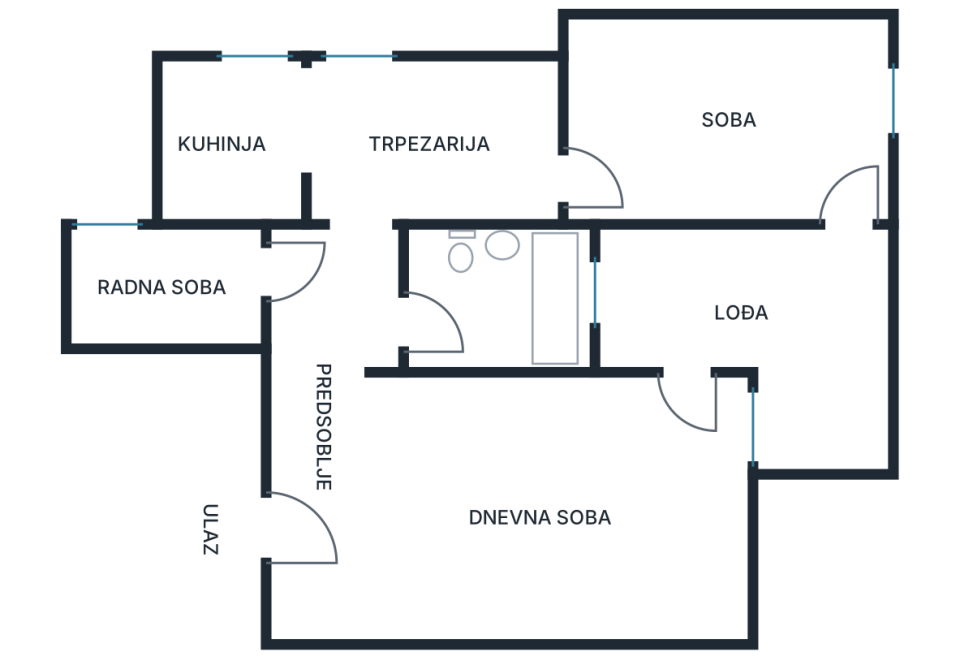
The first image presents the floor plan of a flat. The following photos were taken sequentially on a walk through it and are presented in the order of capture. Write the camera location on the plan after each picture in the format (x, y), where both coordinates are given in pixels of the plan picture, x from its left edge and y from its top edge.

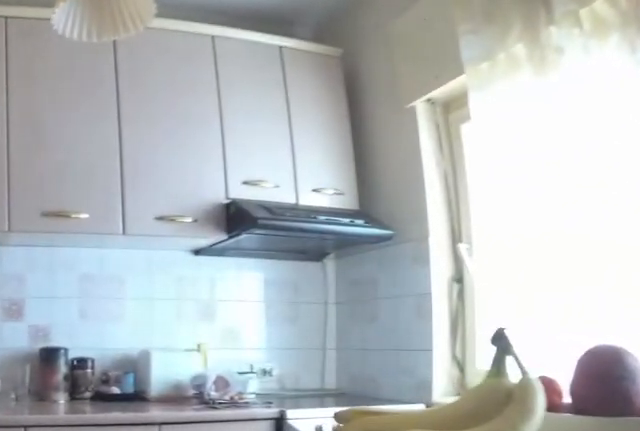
(348, 163)
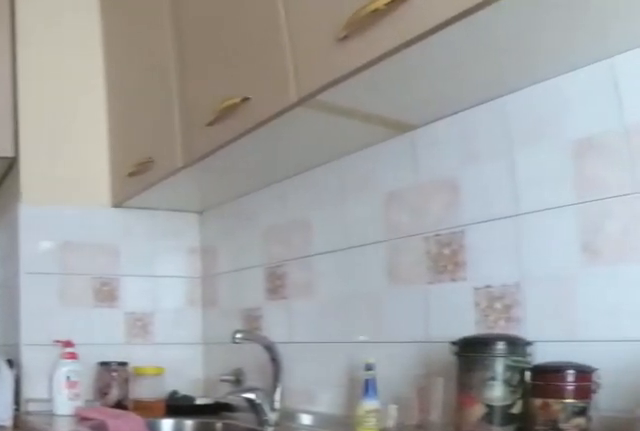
(251, 97)
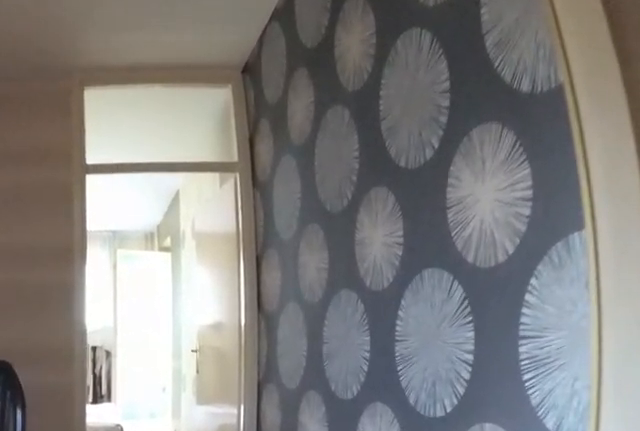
(354, 136)
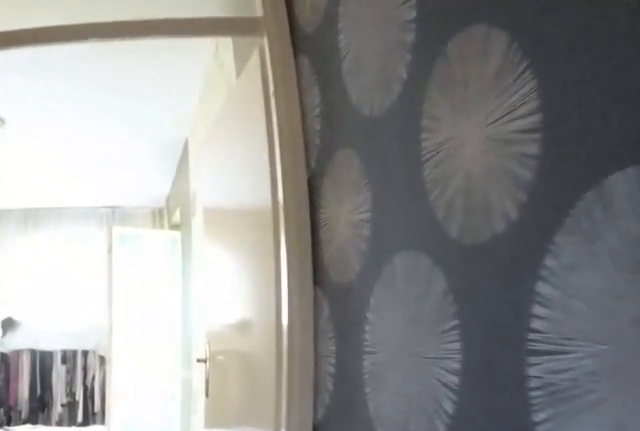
(449, 150)
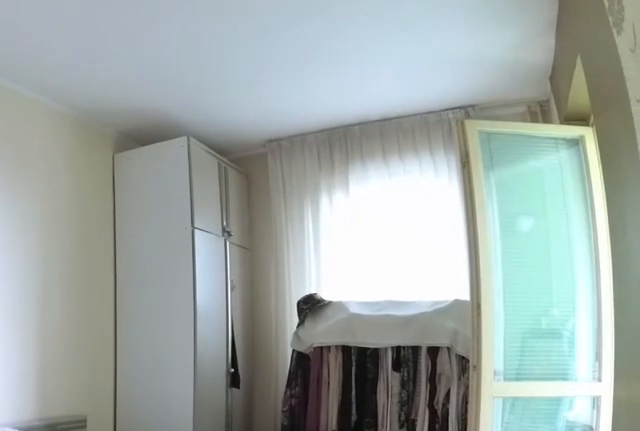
(552, 178)
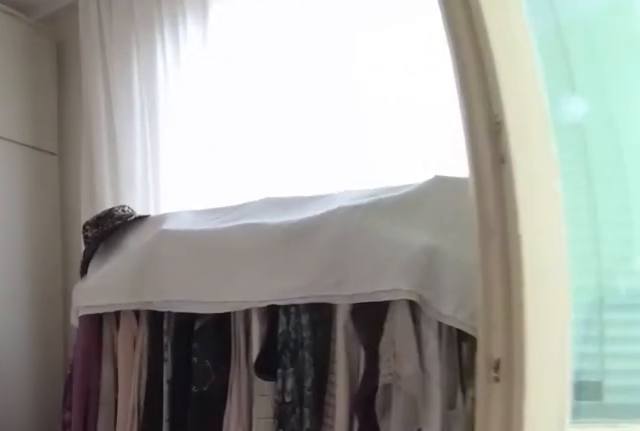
(819, 166)
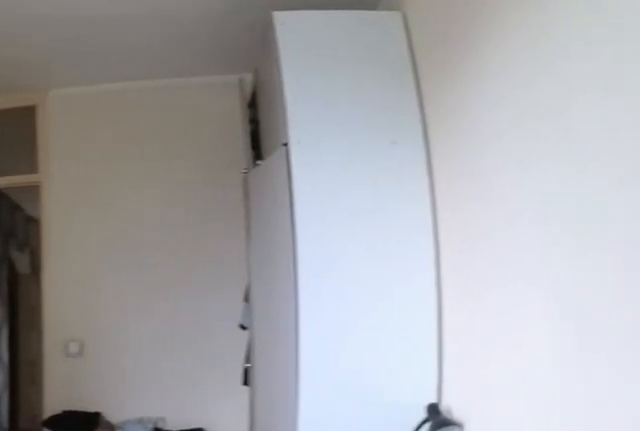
(867, 109)
